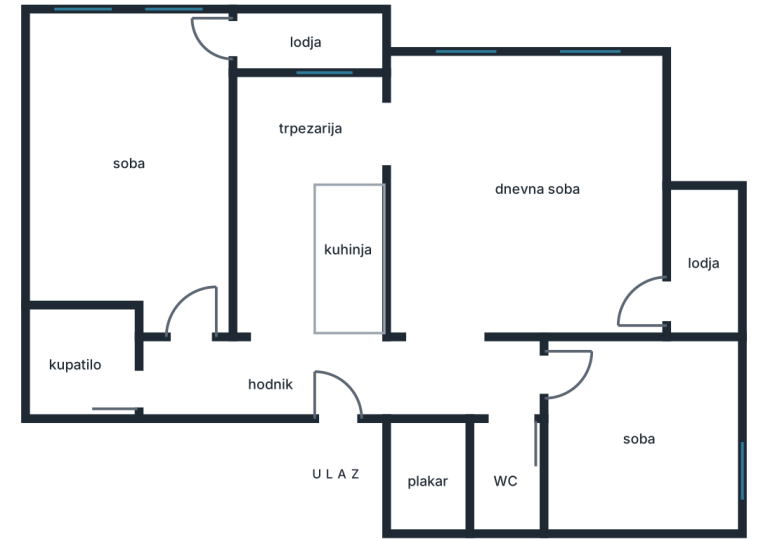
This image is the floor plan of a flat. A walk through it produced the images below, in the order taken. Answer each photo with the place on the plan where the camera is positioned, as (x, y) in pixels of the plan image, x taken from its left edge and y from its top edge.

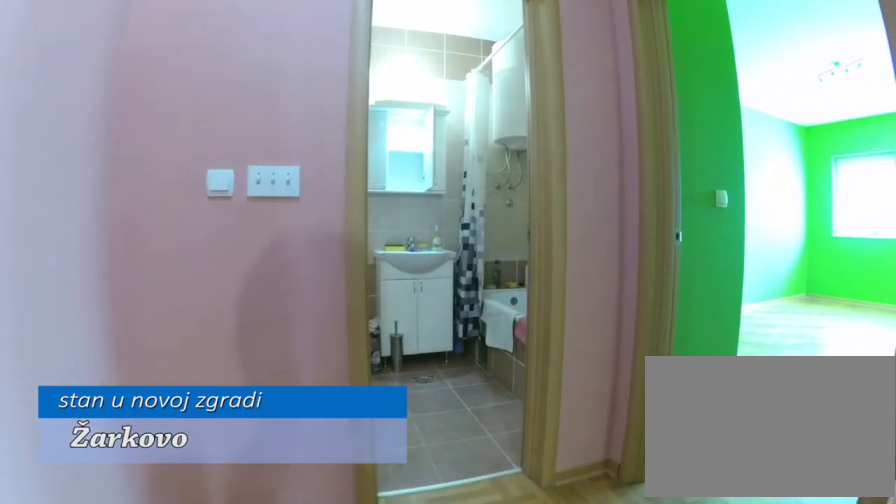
(252, 380)
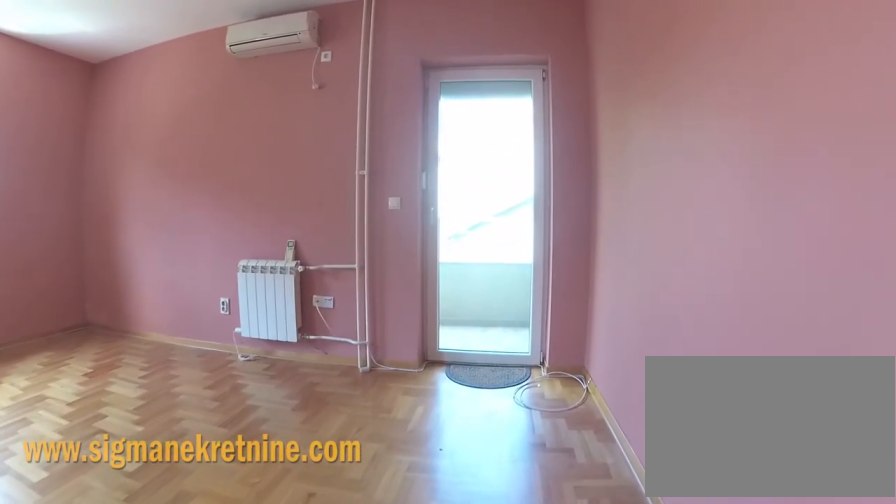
(500, 303)
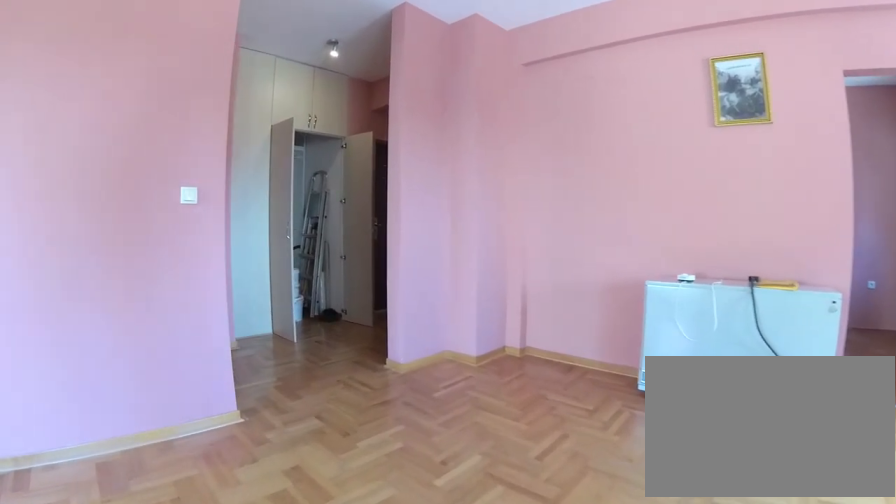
(516, 218)
